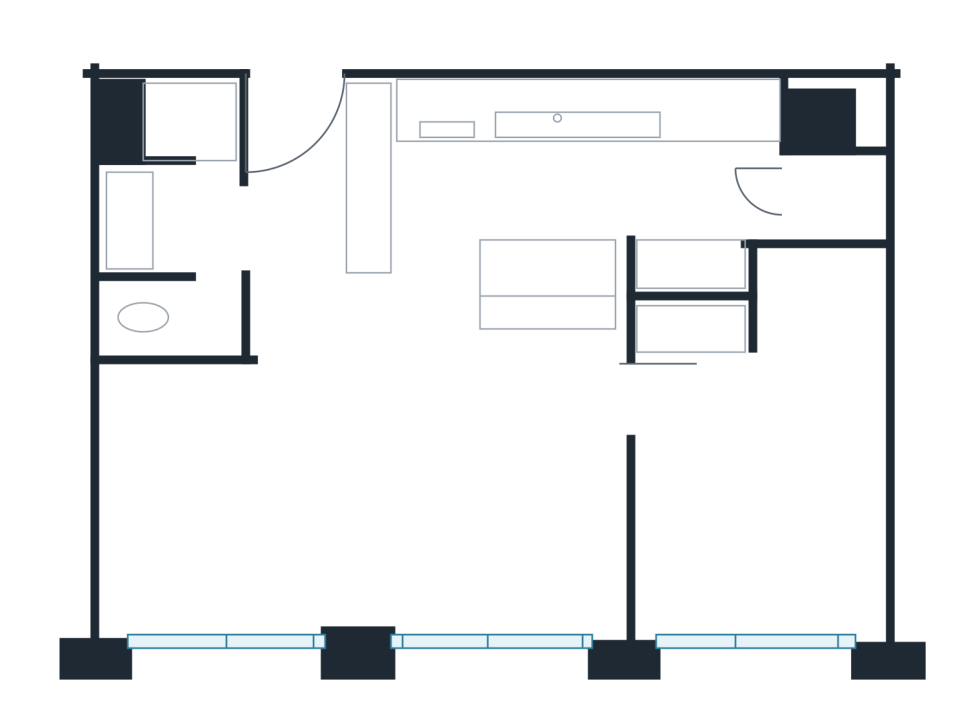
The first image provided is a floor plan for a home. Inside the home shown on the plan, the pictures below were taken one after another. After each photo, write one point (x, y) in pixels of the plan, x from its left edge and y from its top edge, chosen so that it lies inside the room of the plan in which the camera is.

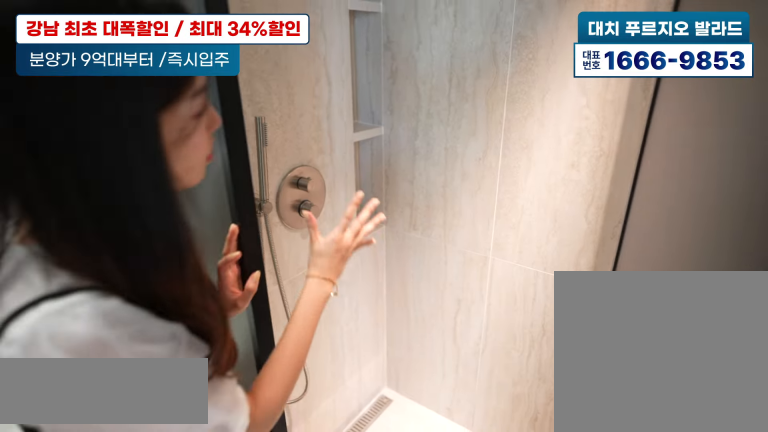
(190, 201)
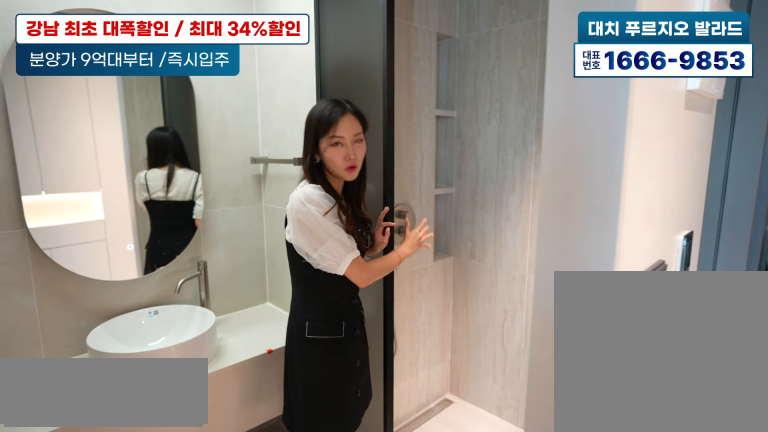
(191, 202)
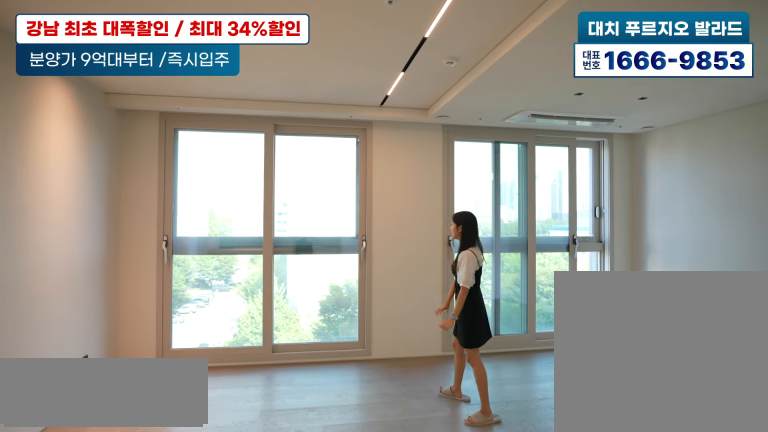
(325, 462)
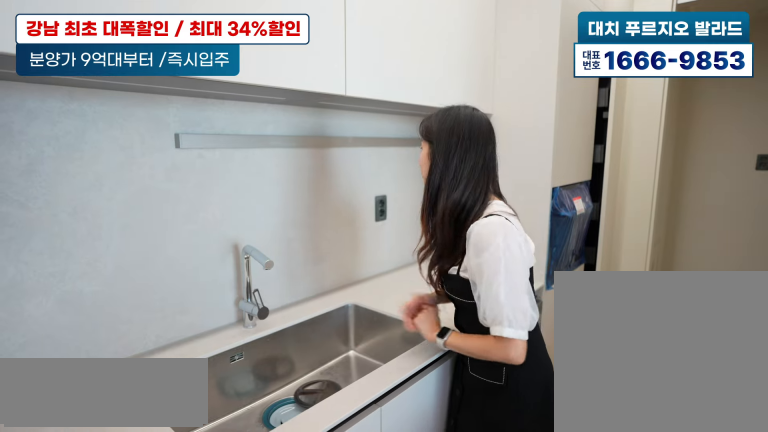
(609, 175)
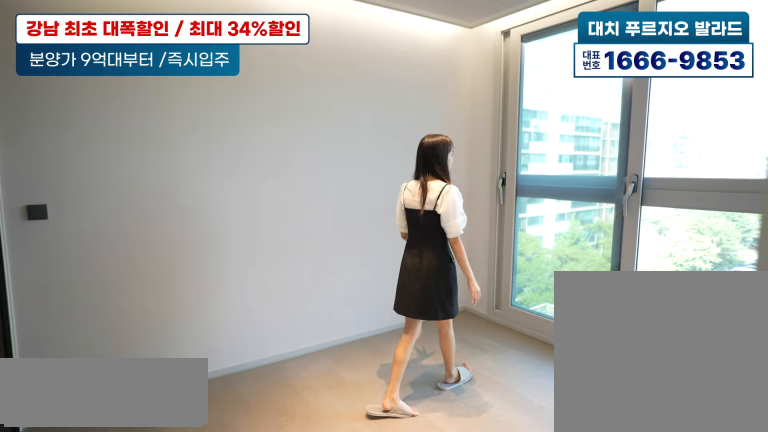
(750, 484)
